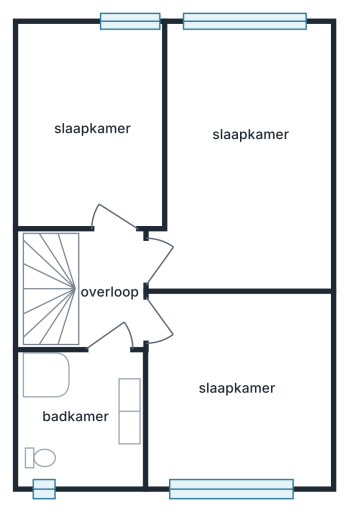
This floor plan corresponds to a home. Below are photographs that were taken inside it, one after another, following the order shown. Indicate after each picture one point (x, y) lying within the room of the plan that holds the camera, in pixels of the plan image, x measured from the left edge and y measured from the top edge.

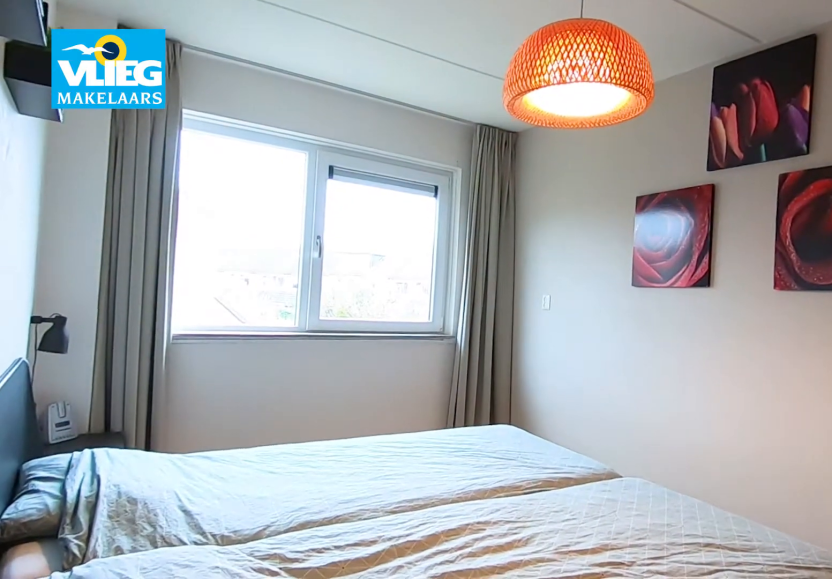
(242, 117)
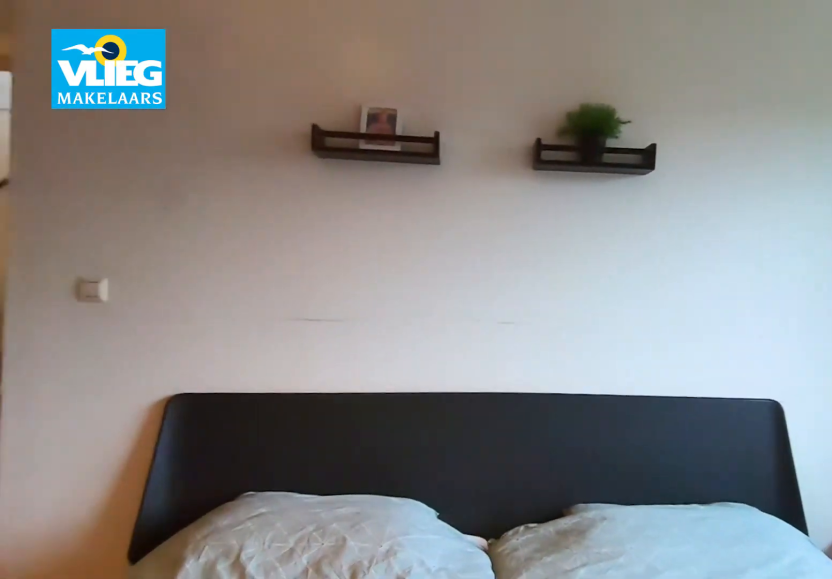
(242, 117)
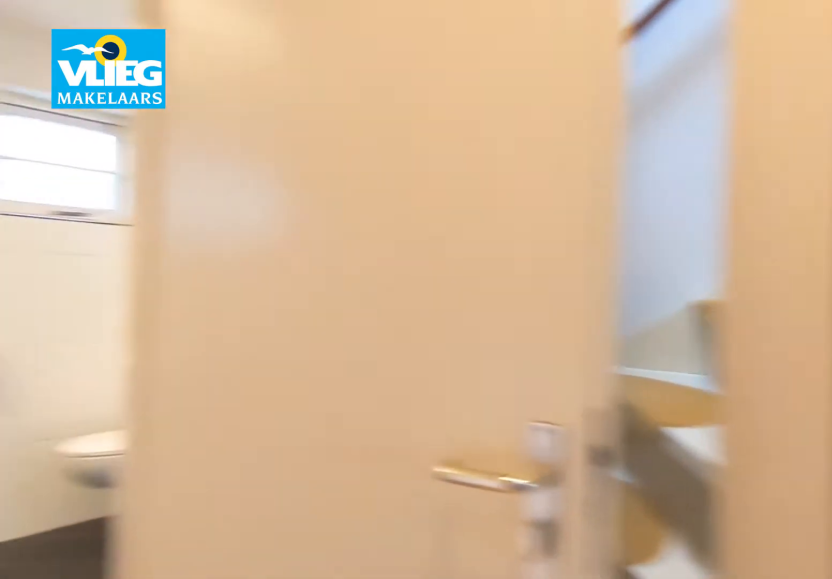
(109, 294)
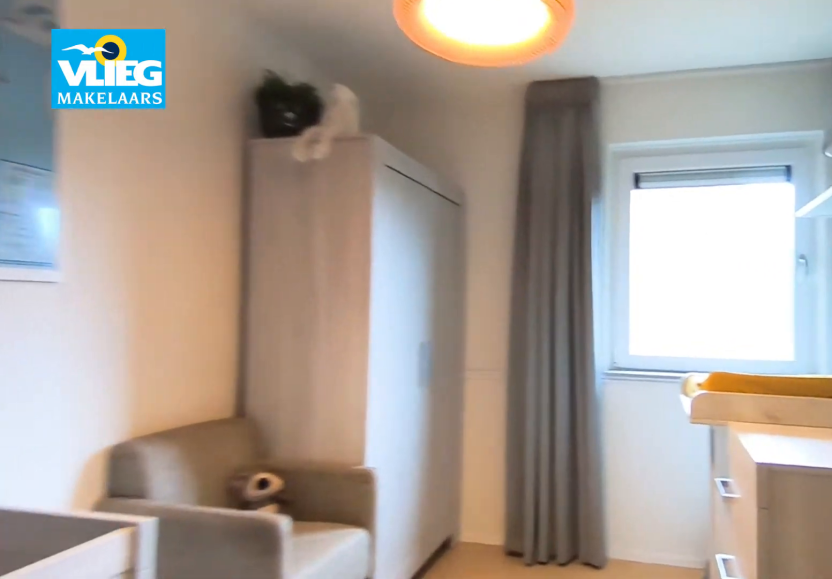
(84, 112)
